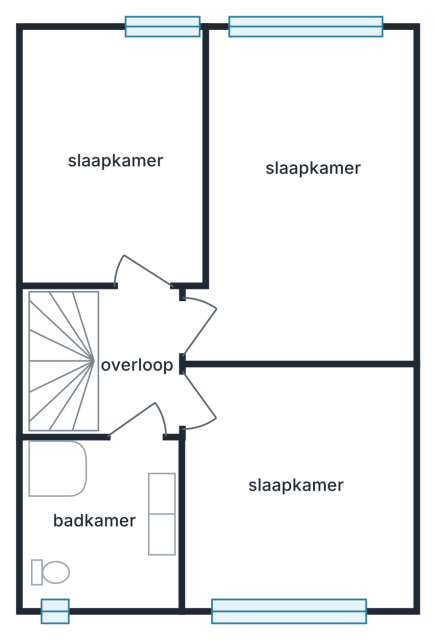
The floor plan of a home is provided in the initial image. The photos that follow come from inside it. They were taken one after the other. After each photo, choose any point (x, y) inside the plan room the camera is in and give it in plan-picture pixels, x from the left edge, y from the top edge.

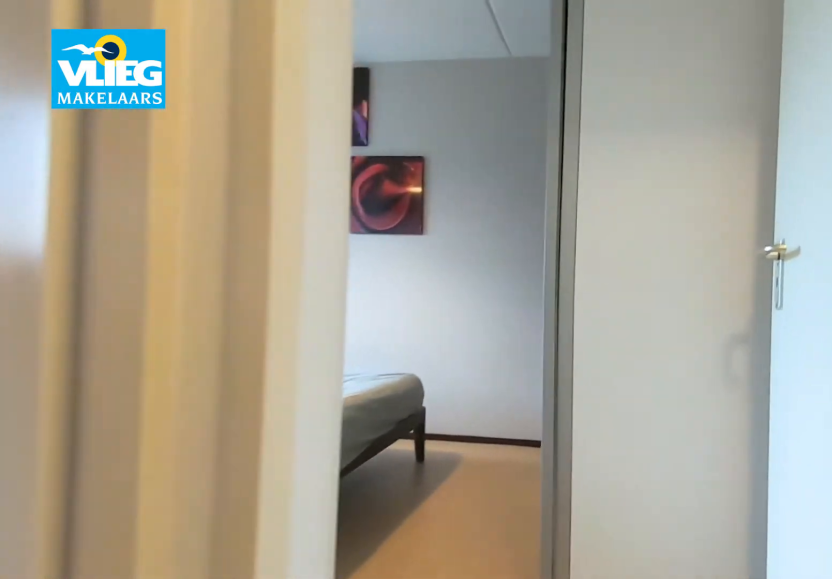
(136, 367)
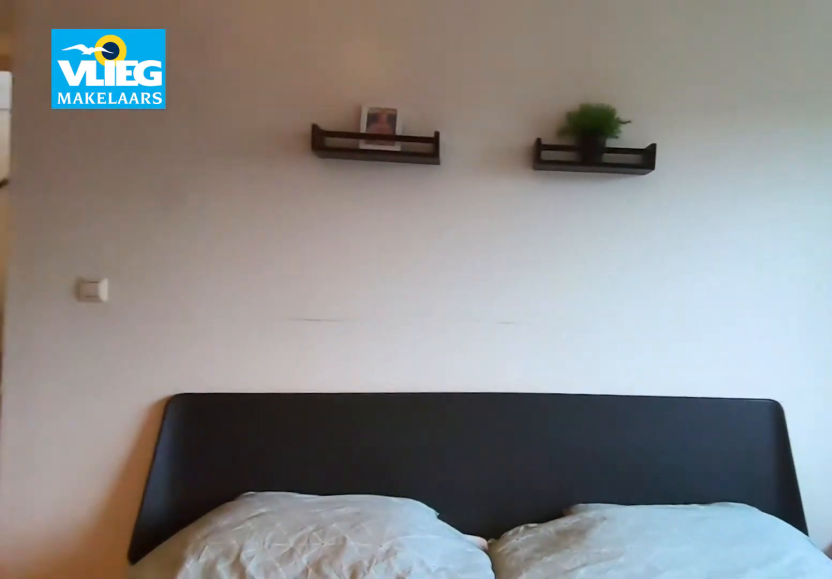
(303, 147)
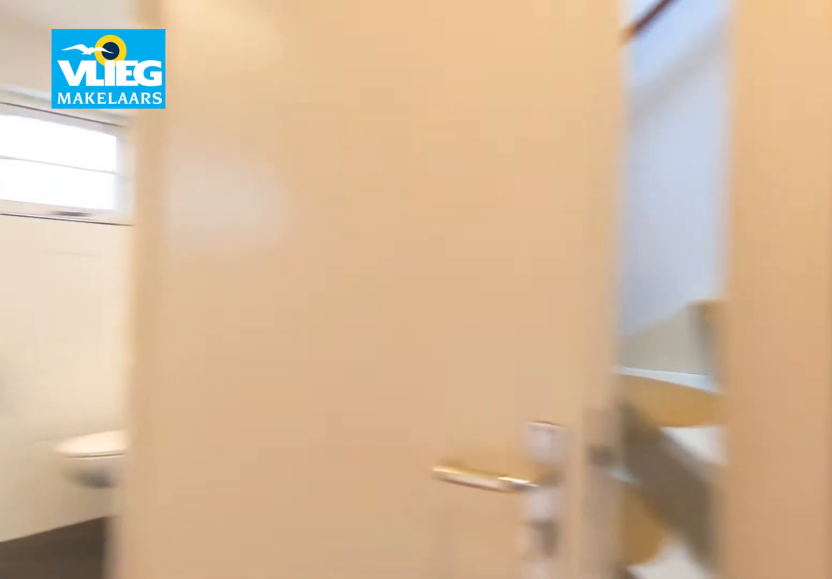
(136, 367)
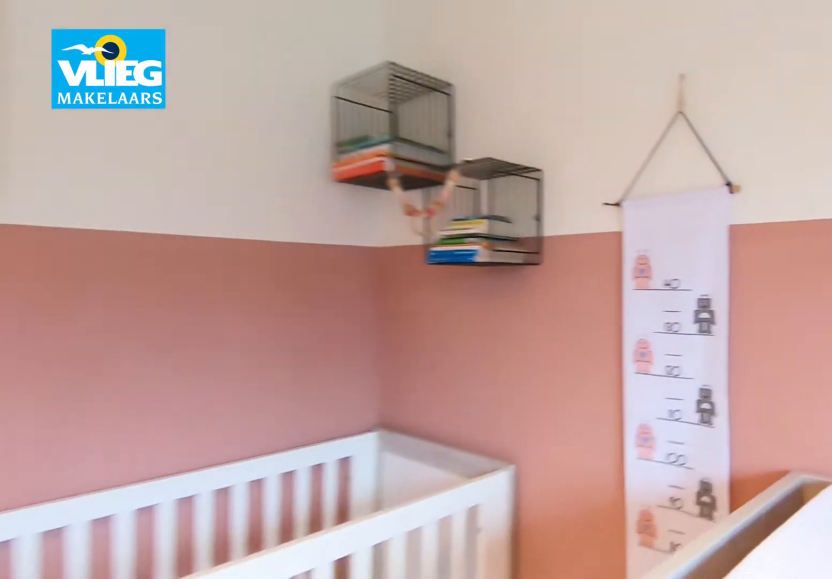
(295, 484)
